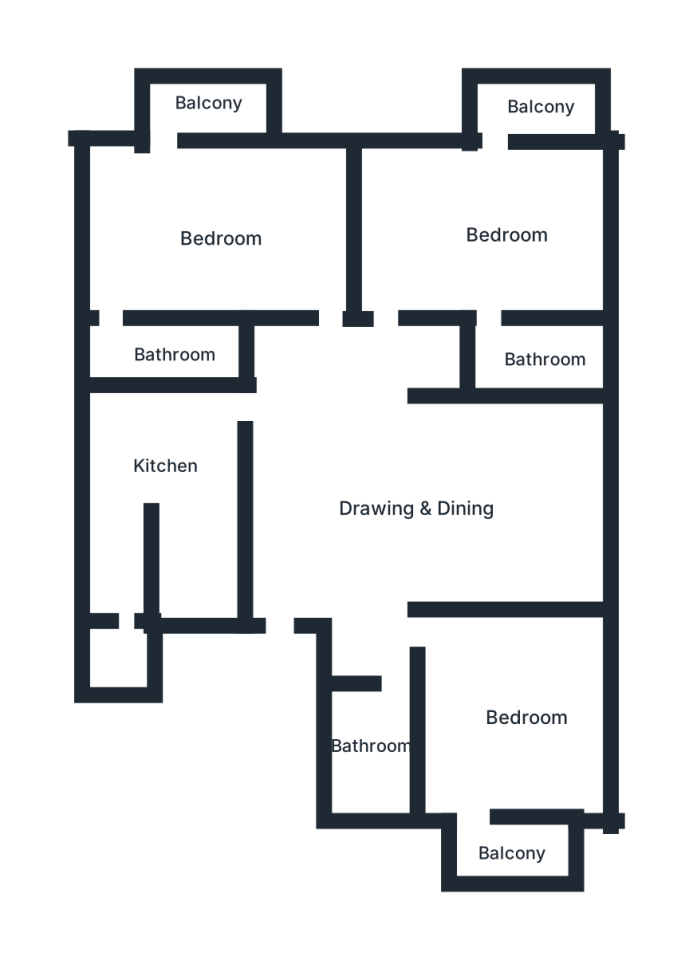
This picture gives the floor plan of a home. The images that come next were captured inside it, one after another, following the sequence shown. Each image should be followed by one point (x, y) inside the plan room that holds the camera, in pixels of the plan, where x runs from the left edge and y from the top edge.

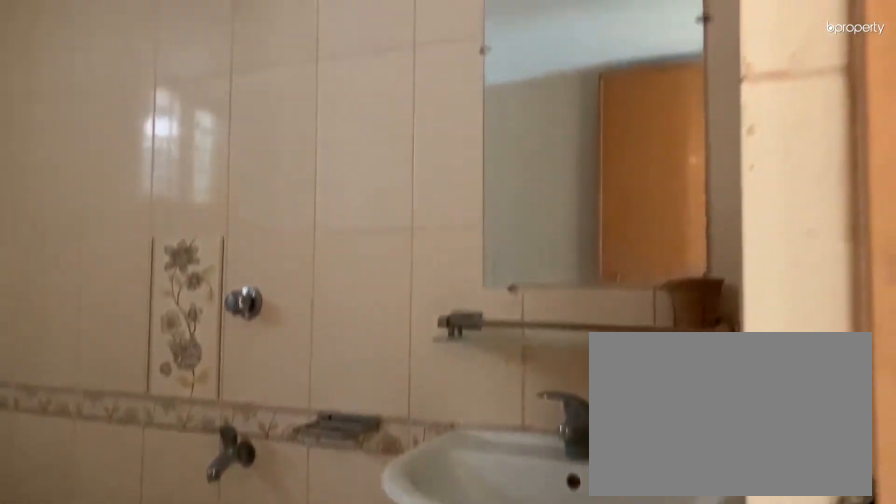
(382, 752)
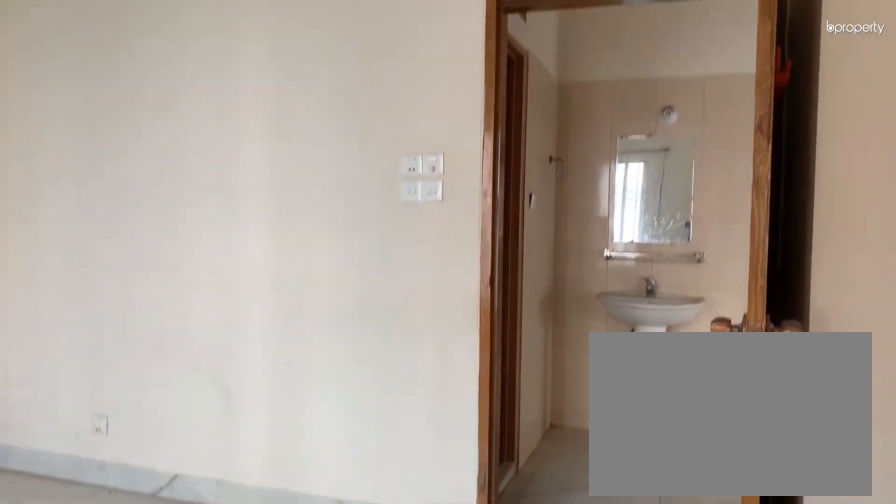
(512, 730)
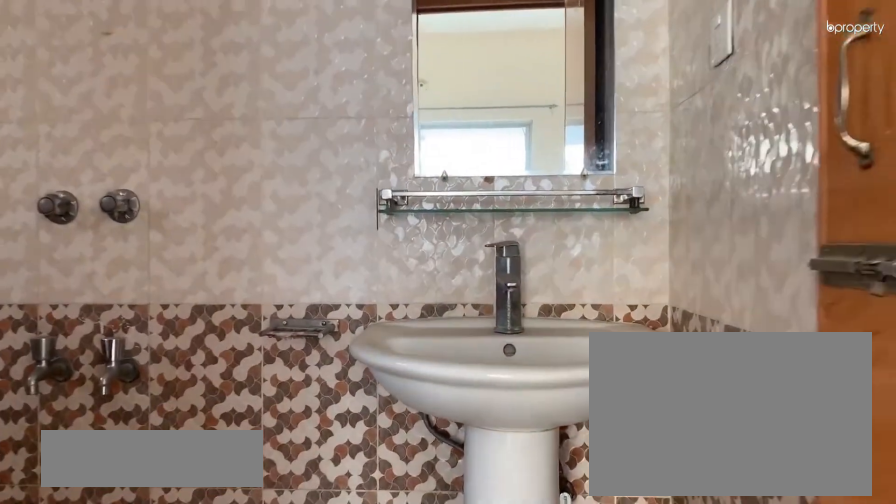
(542, 358)
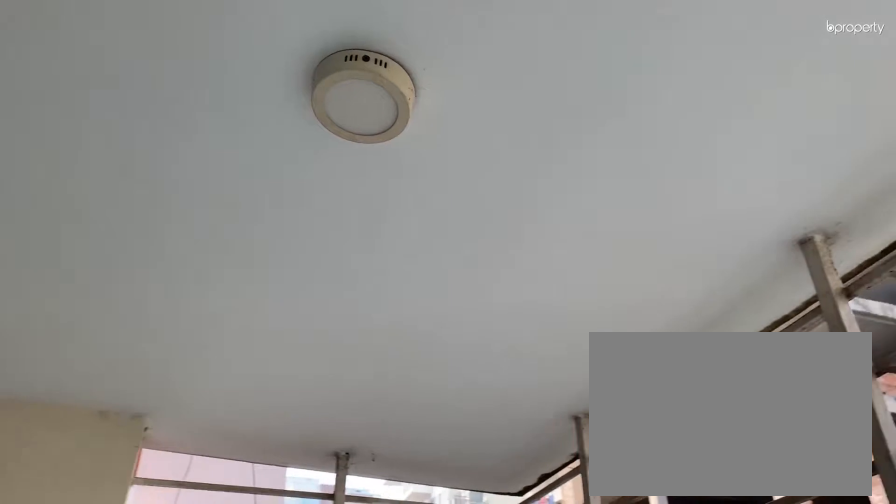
(532, 114)
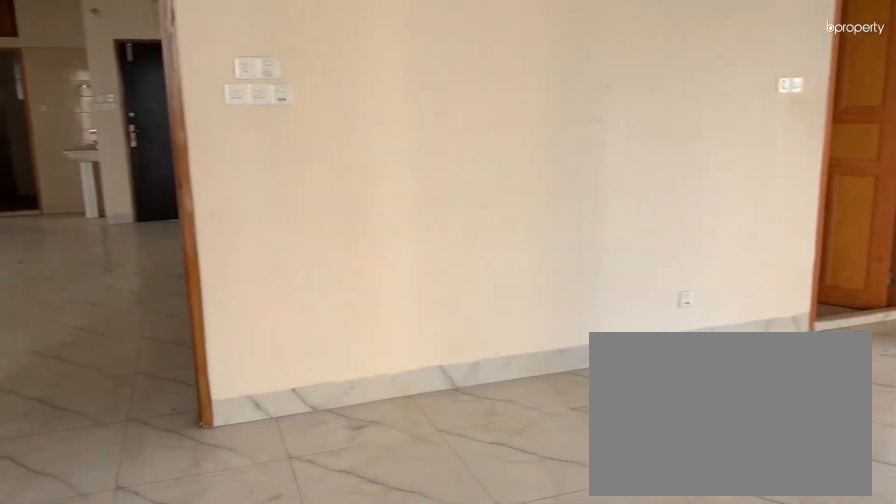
(220, 218)
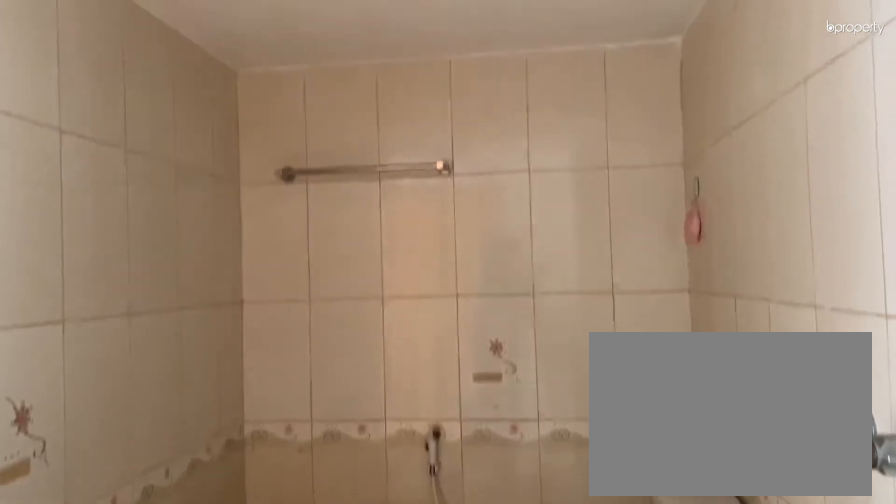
(191, 358)
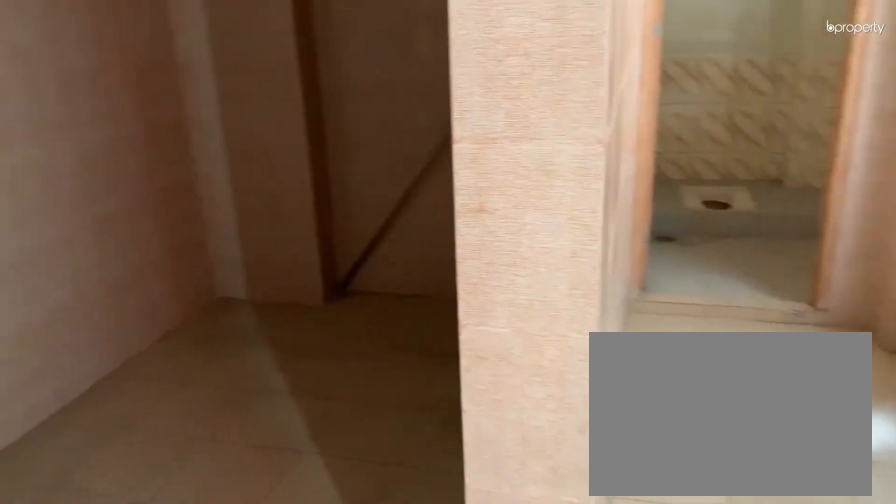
(150, 448)
